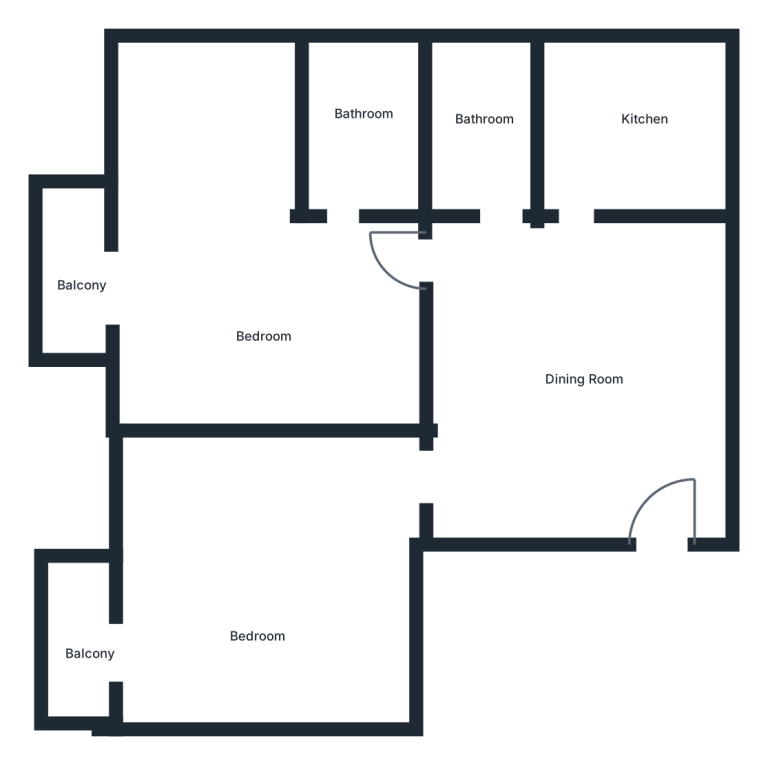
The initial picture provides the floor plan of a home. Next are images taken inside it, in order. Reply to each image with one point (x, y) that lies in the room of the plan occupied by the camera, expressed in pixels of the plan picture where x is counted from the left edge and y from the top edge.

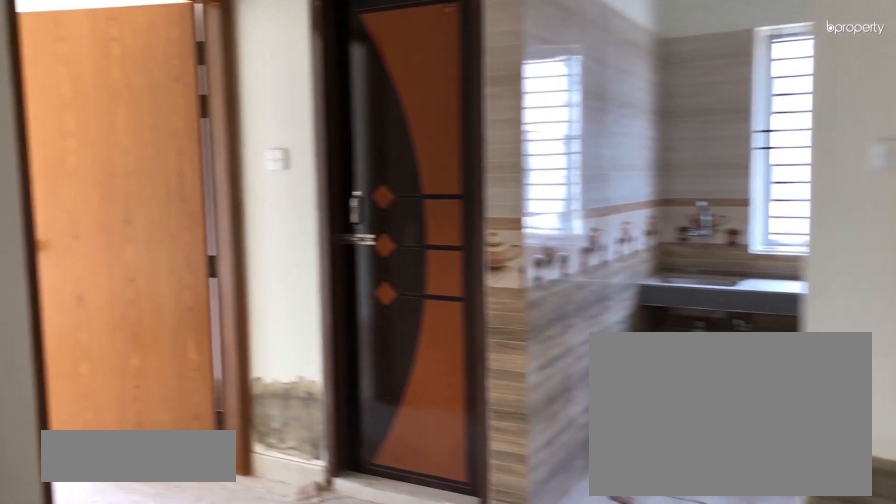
(568, 364)
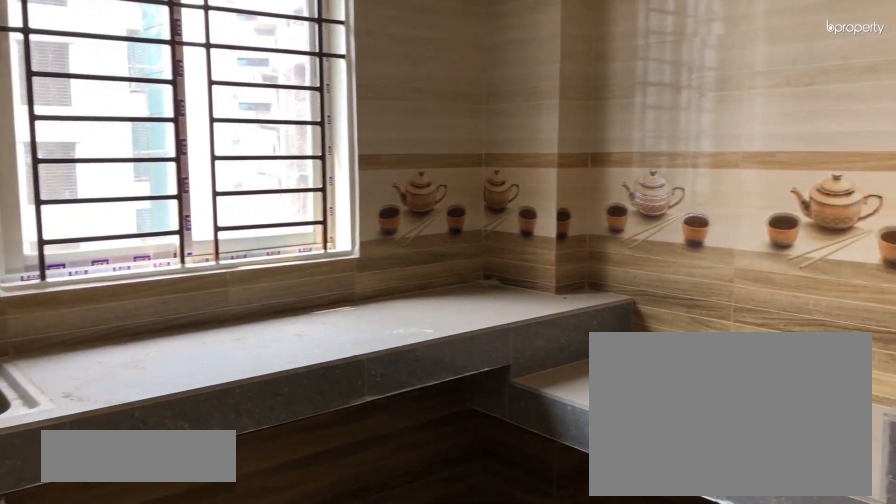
(612, 143)
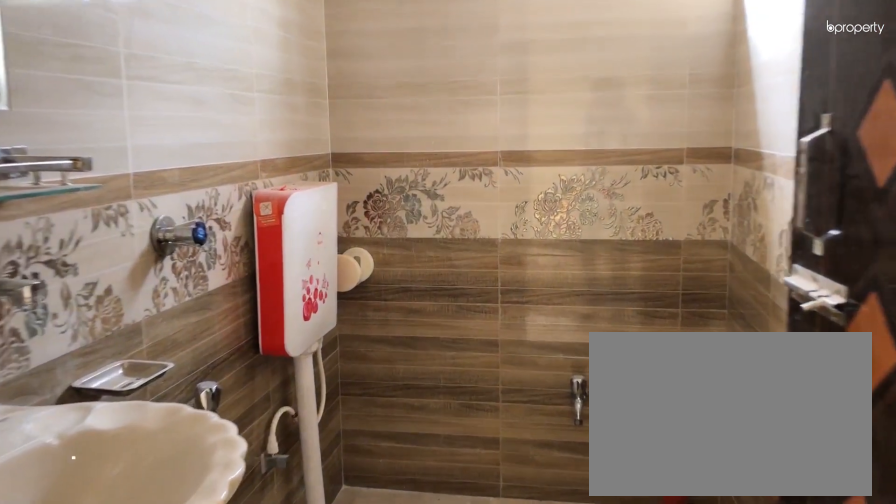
(481, 143)
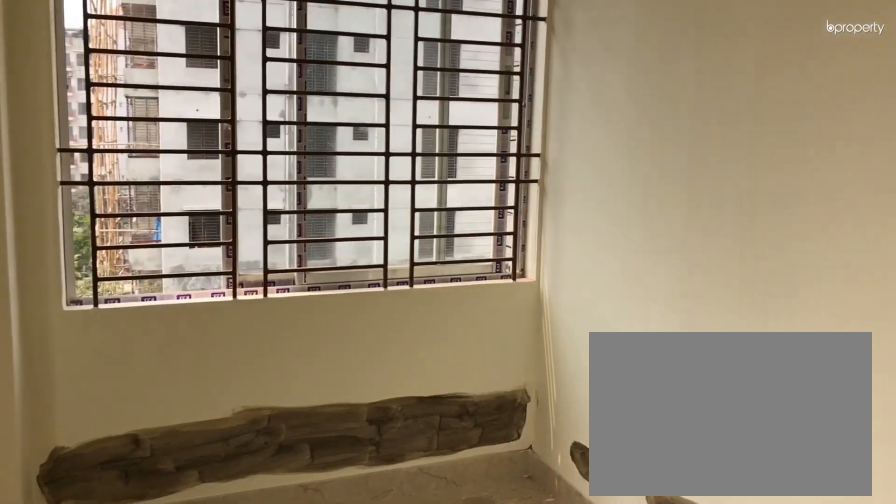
(257, 271)
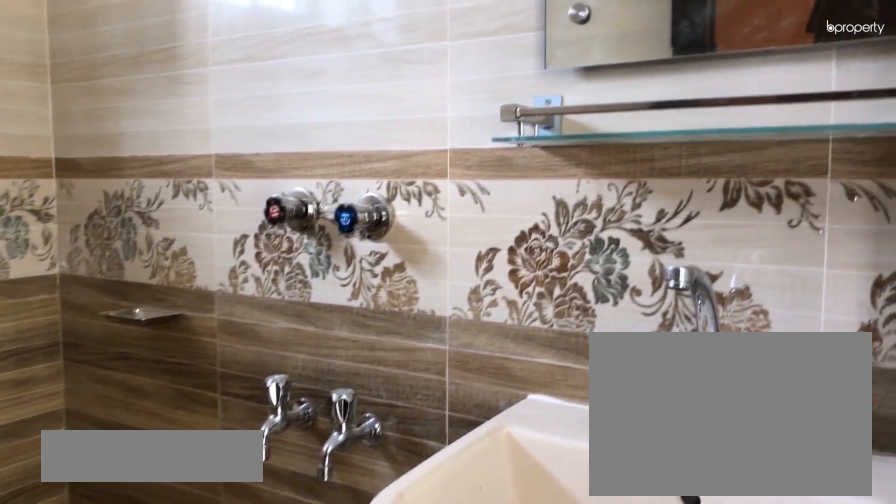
(359, 118)
